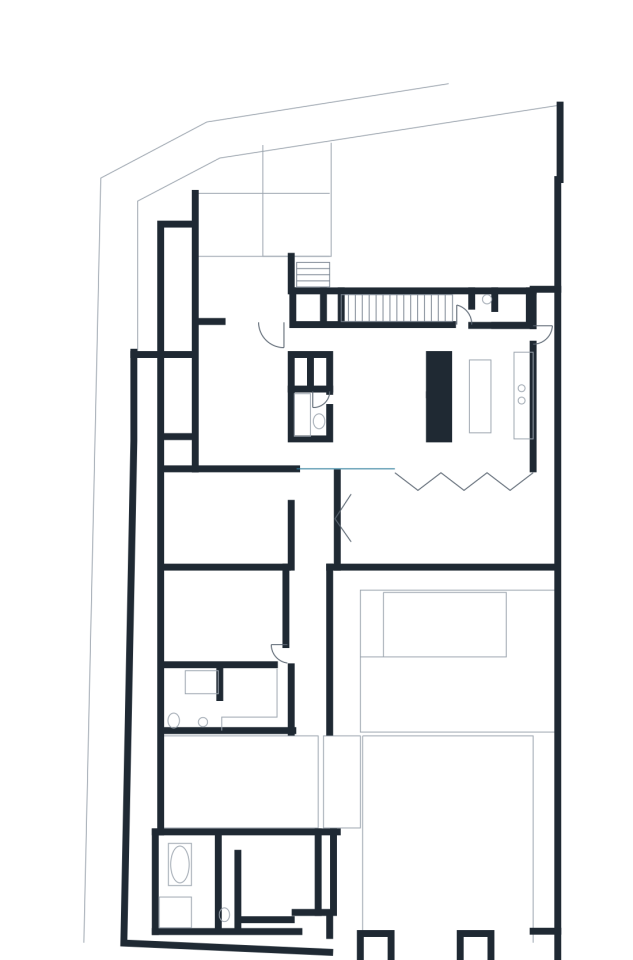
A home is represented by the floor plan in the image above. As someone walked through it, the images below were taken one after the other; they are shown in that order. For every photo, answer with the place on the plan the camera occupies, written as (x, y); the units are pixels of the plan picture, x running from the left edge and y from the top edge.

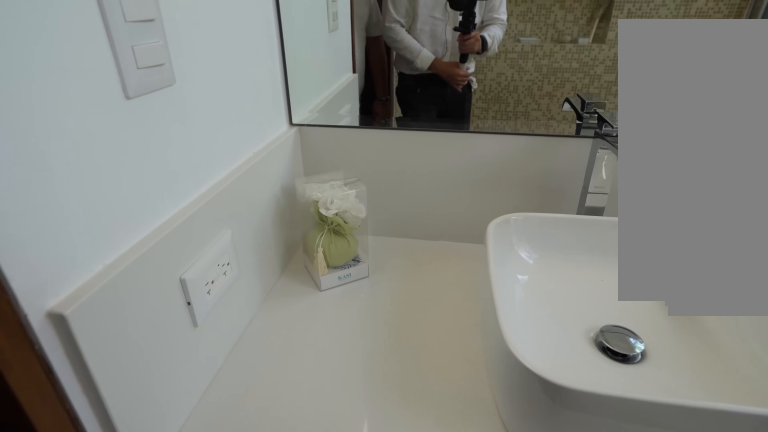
(204, 703)
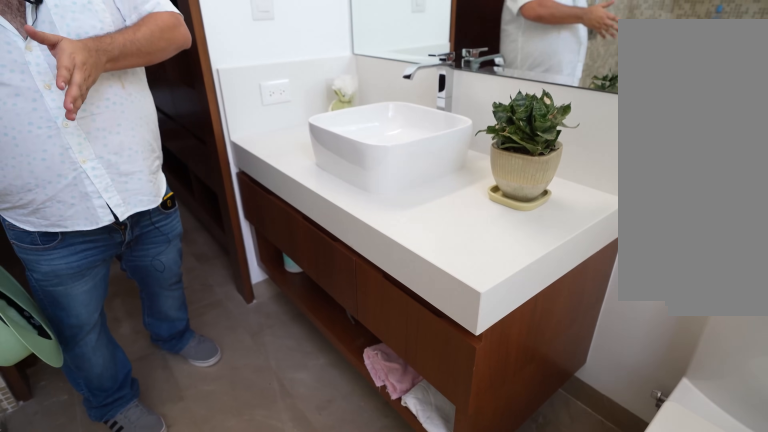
(188, 707)
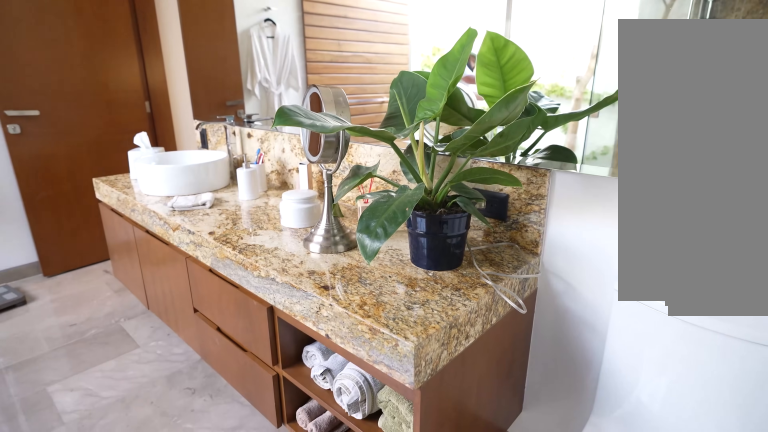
(202, 909)
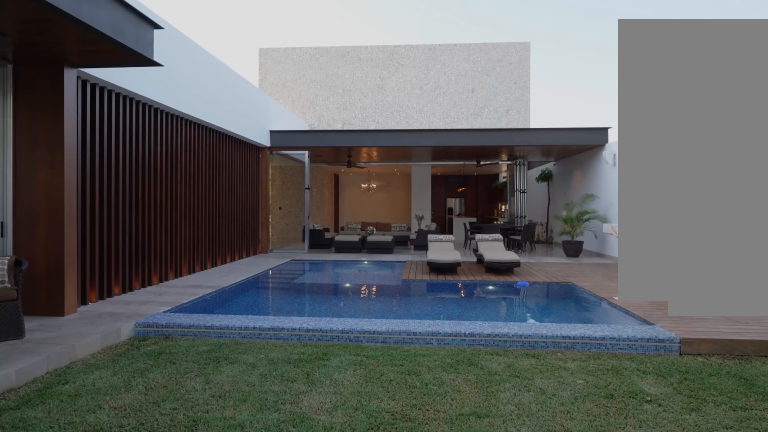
(438, 822)
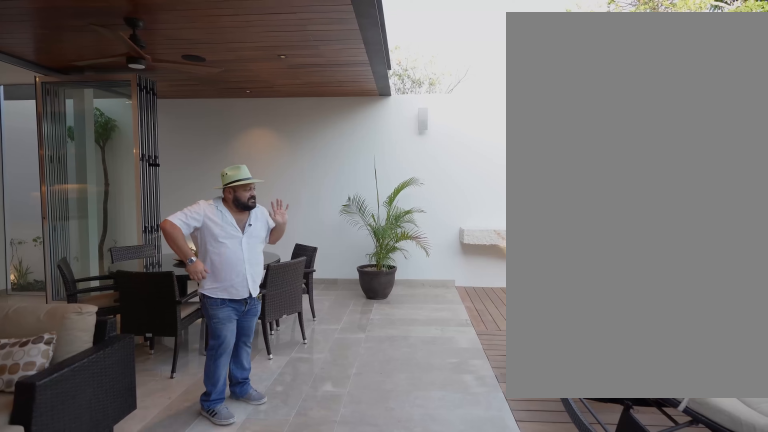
(443, 562)
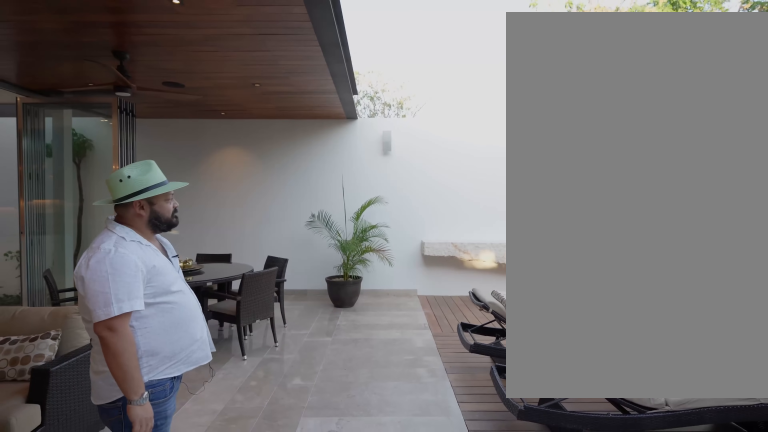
(444, 561)
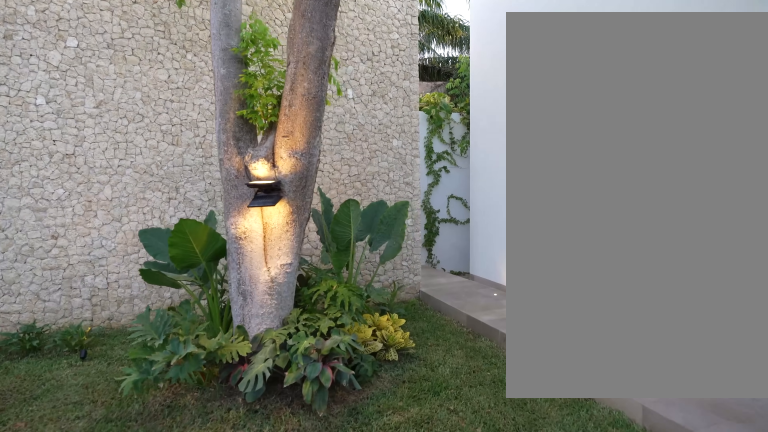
(377, 854)
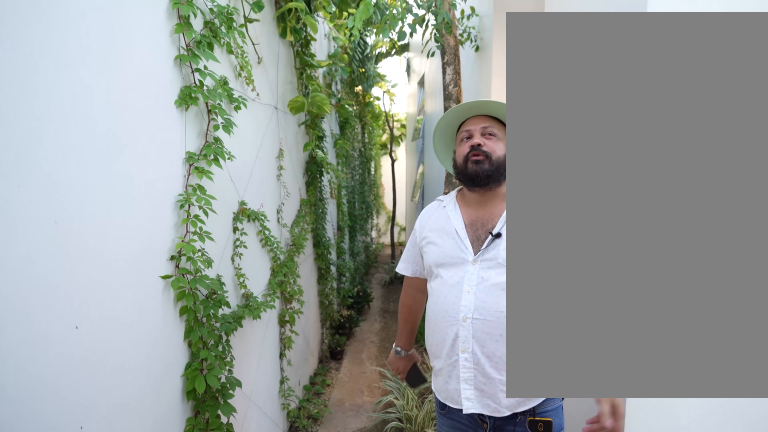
(338, 947)
